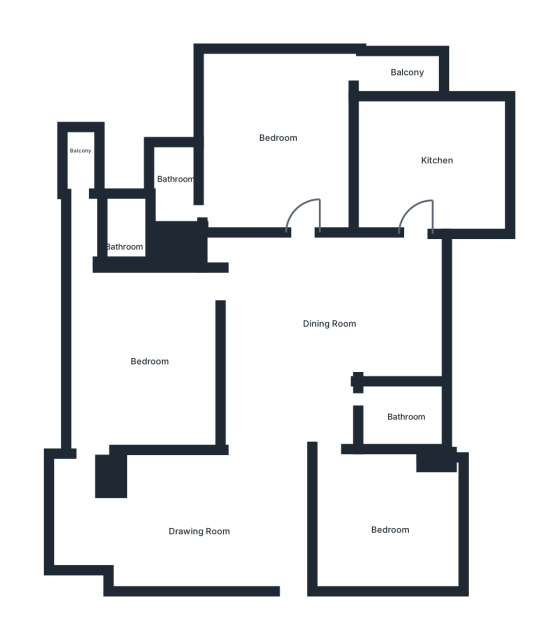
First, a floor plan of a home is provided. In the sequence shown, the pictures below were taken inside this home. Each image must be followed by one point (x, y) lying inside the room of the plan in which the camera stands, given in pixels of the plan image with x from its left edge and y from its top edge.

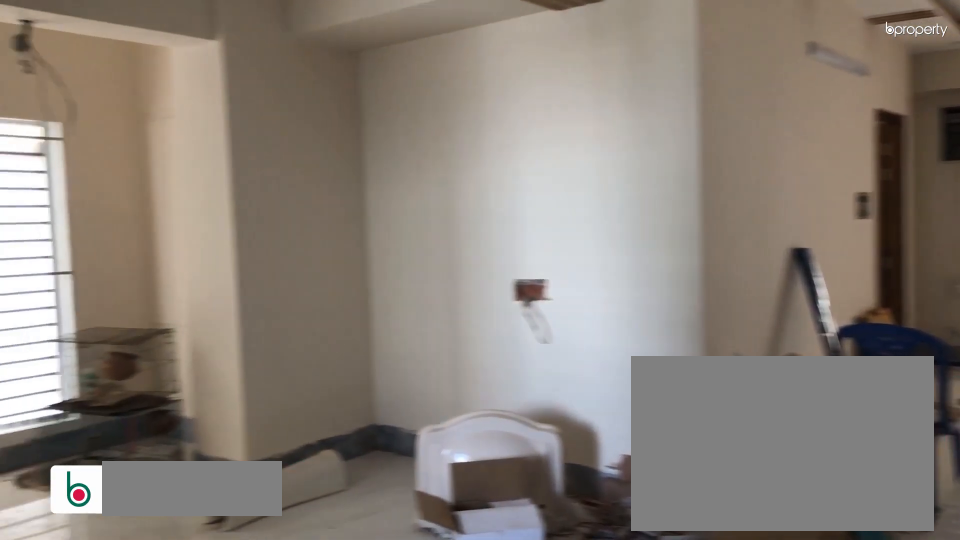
(191, 525)
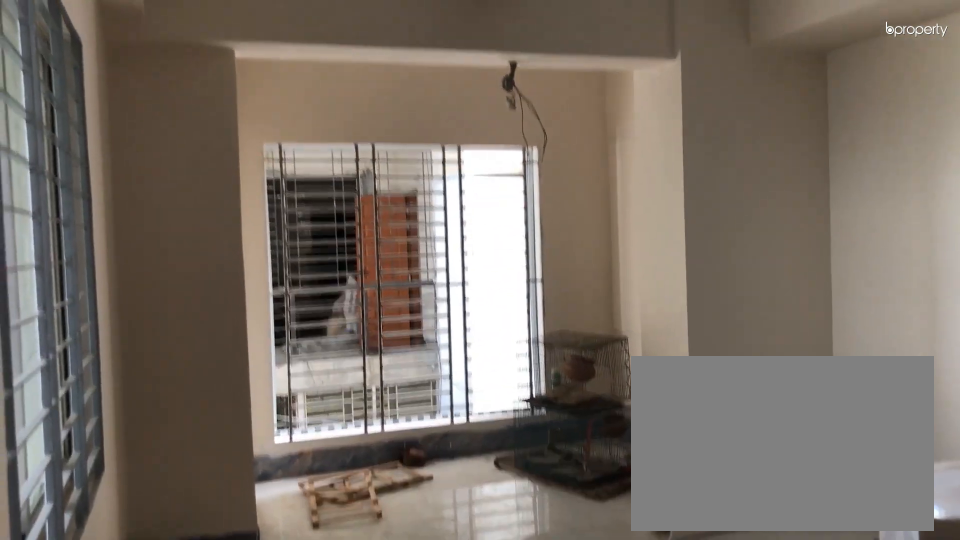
(191, 525)
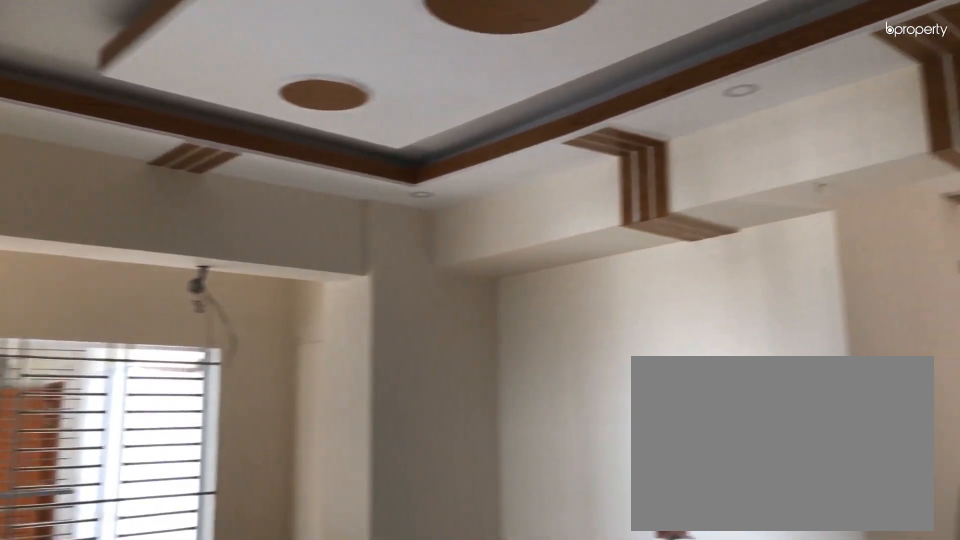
(191, 525)
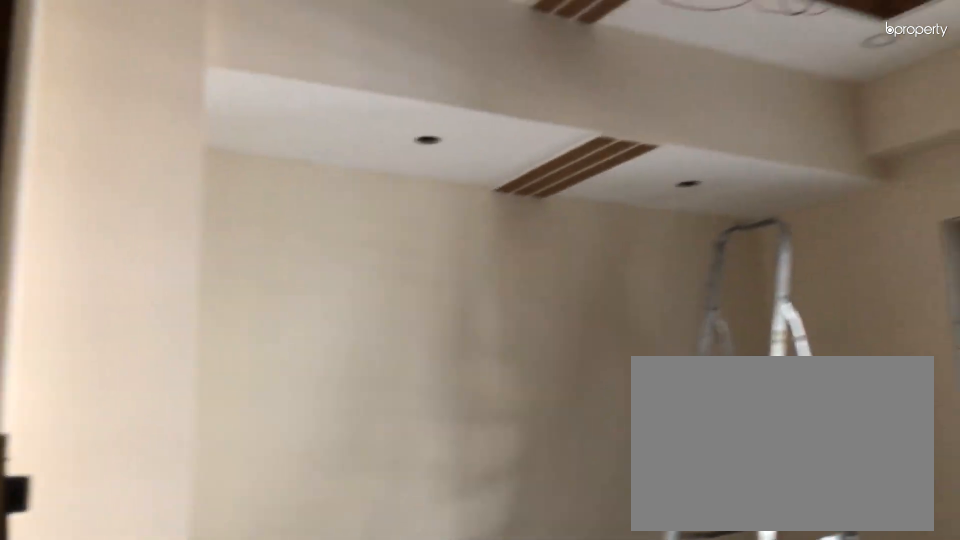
(389, 518)
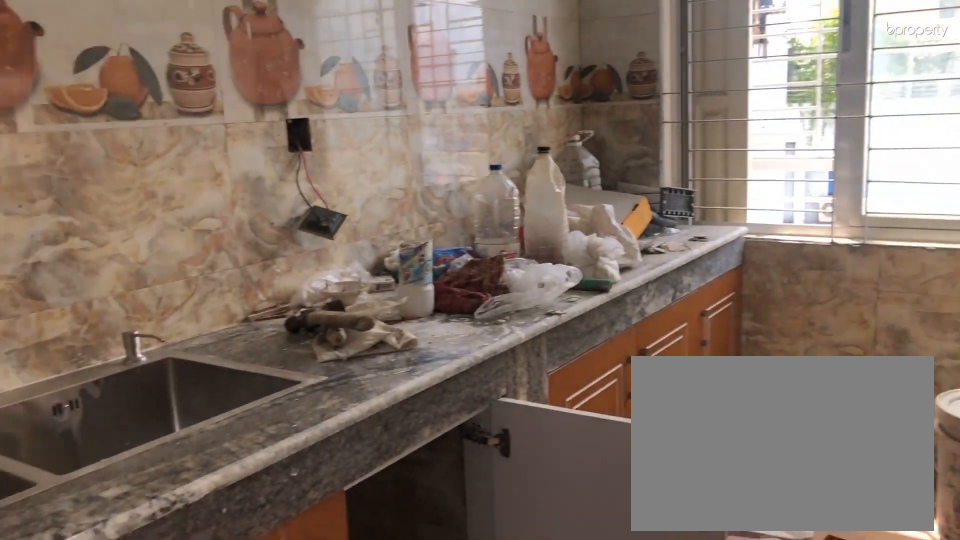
(431, 156)
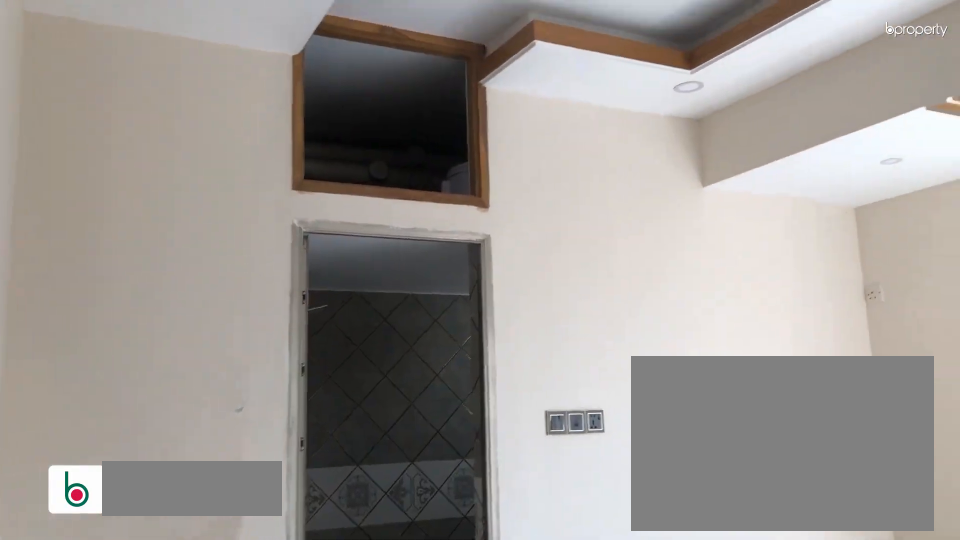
(278, 134)
